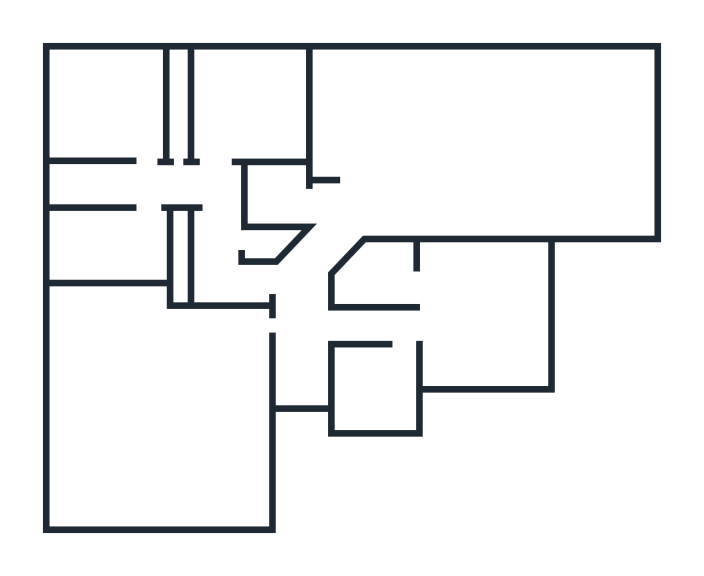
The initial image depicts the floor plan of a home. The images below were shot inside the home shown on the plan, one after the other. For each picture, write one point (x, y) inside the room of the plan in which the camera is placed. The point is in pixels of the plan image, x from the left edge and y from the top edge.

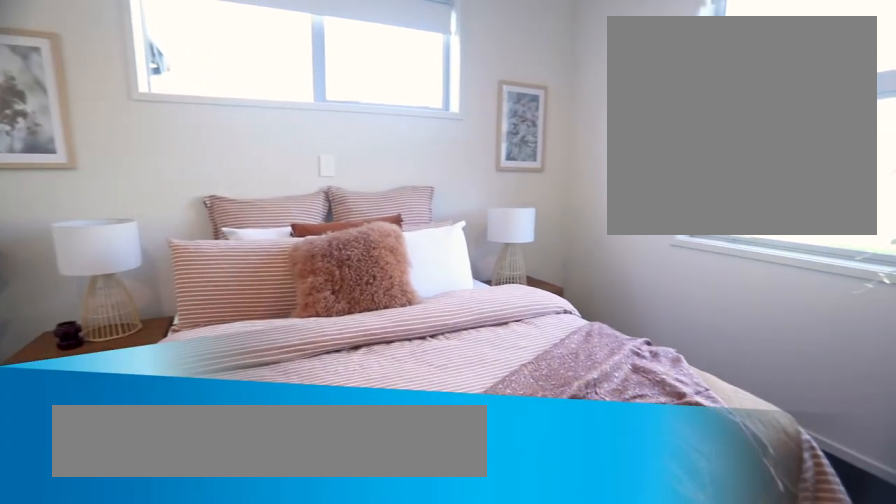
(486, 315)
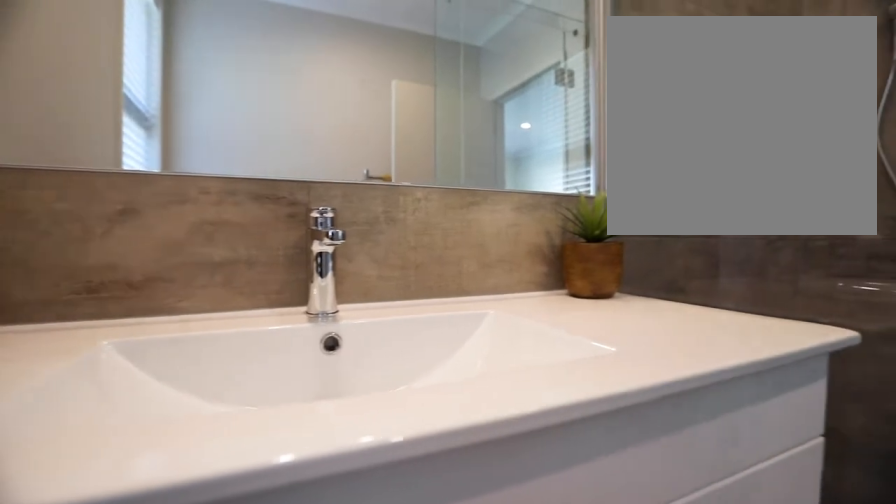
(374, 388)
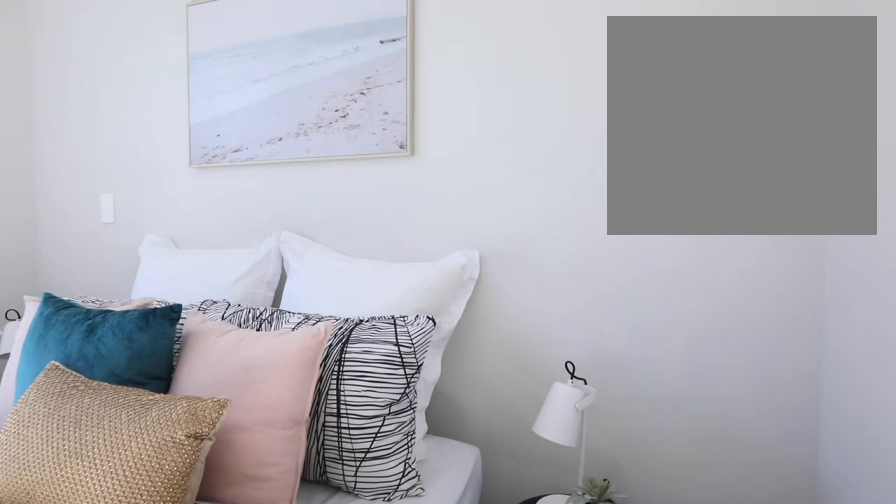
(251, 103)
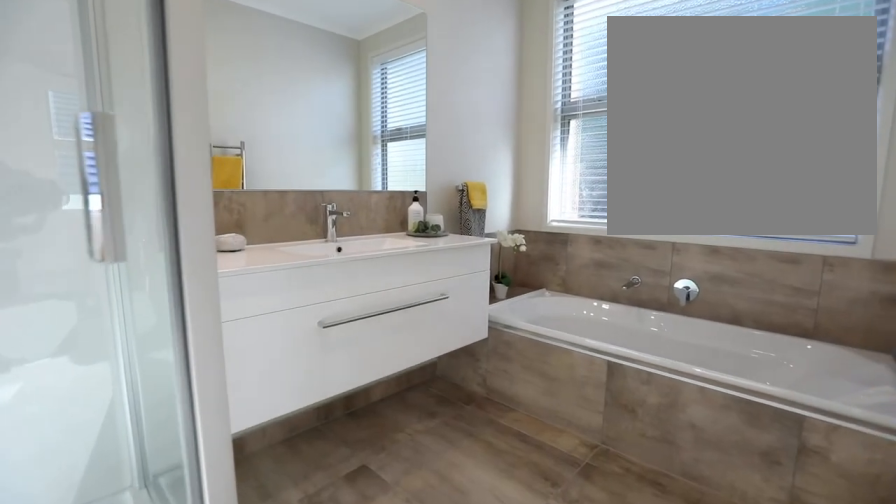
(107, 244)
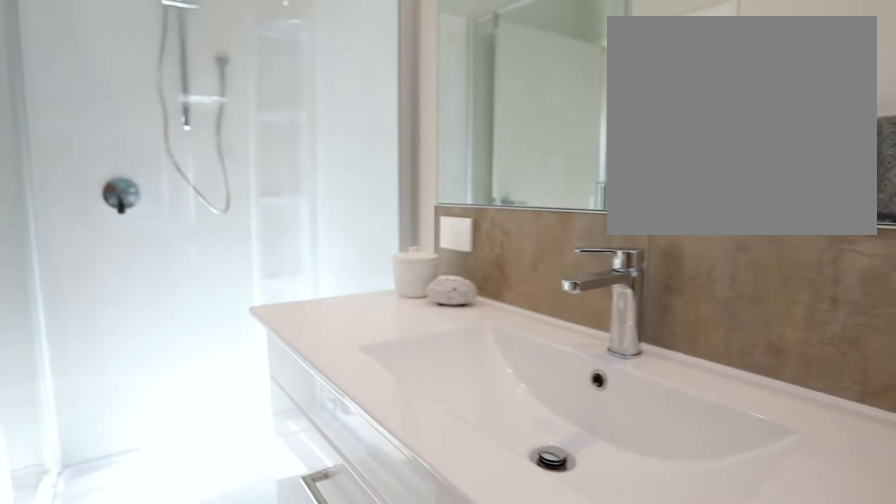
(107, 244)
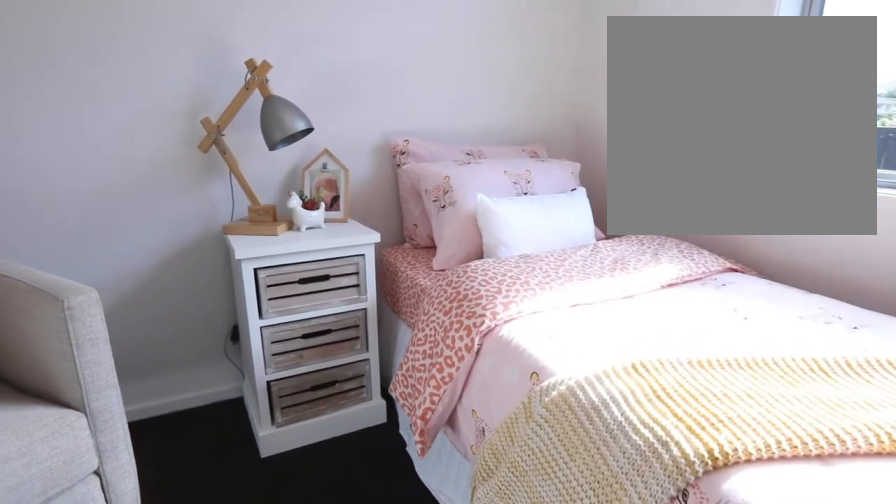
(107, 105)
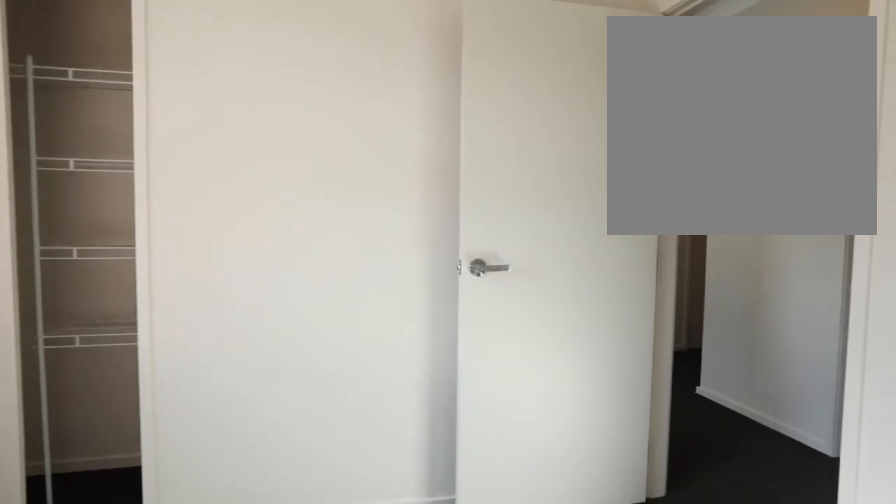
(107, 105)
